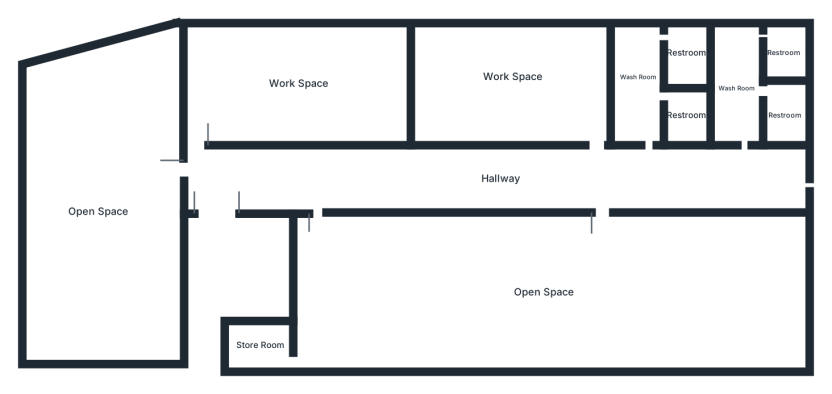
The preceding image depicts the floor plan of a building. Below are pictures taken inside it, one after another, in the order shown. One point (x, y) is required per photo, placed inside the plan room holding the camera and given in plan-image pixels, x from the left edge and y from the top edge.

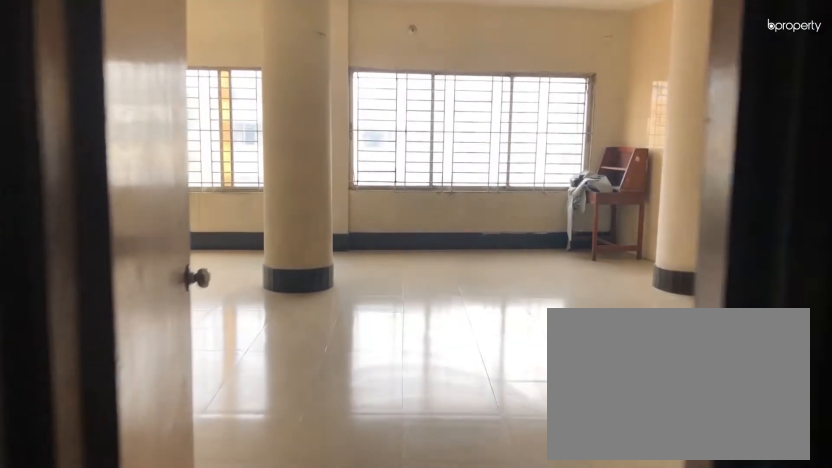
(221, 181)
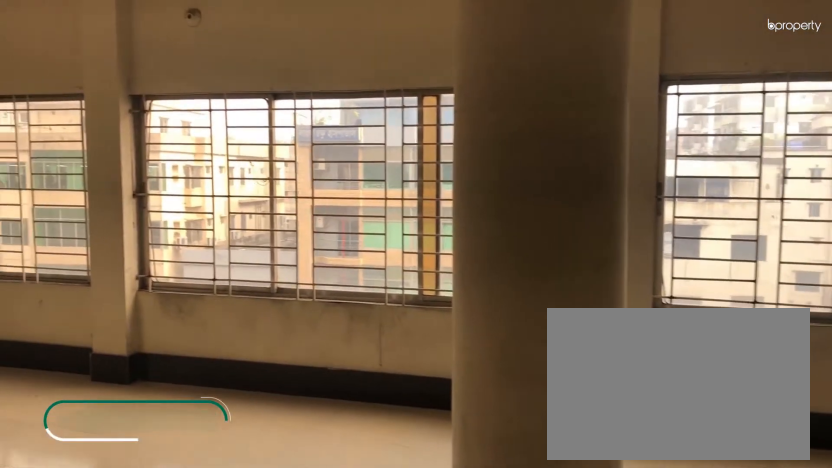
(95, 212)
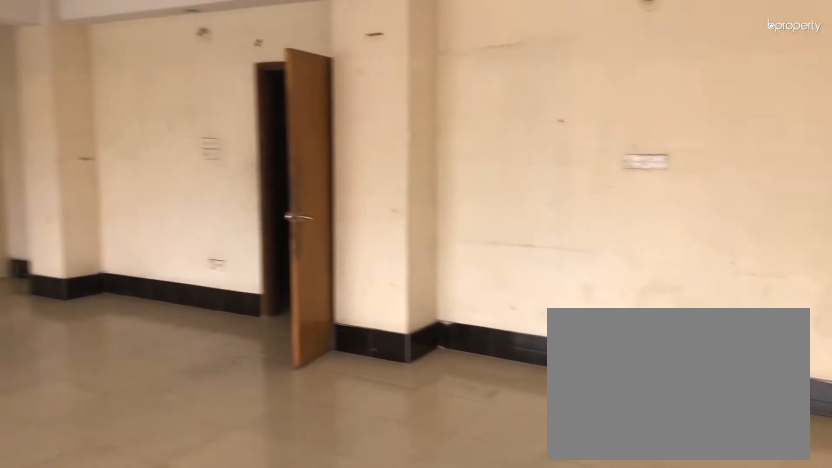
(95, 212)
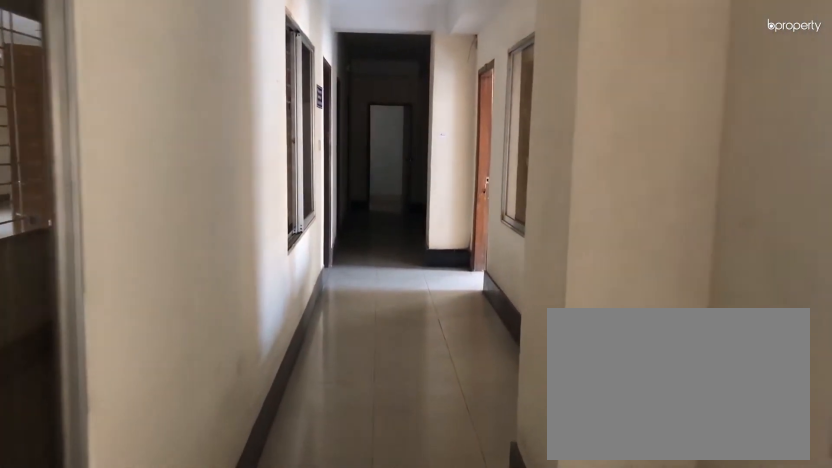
(503, 182)
